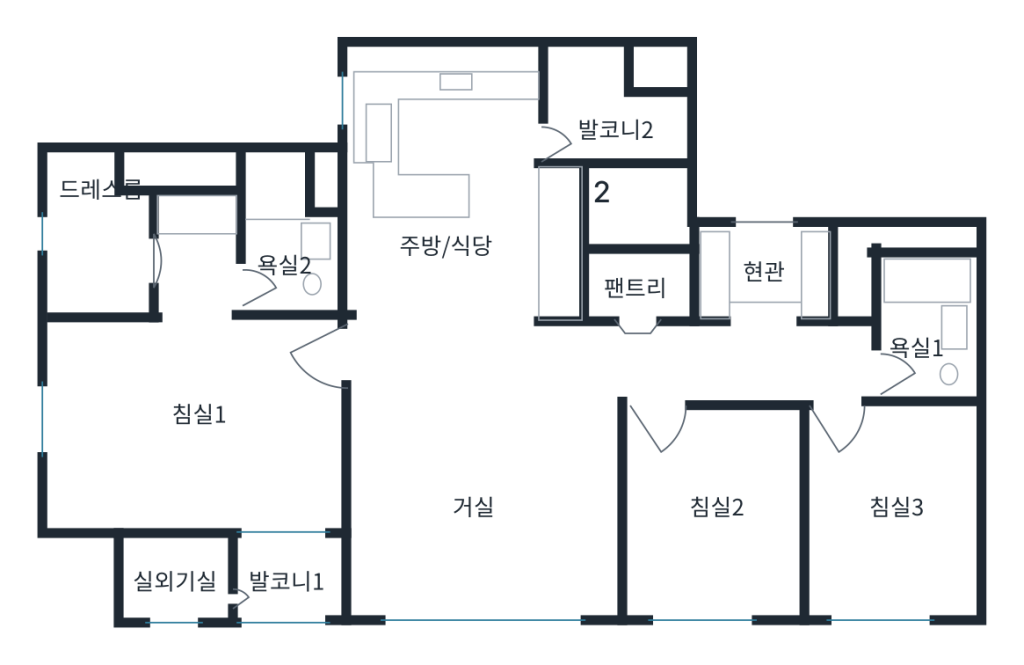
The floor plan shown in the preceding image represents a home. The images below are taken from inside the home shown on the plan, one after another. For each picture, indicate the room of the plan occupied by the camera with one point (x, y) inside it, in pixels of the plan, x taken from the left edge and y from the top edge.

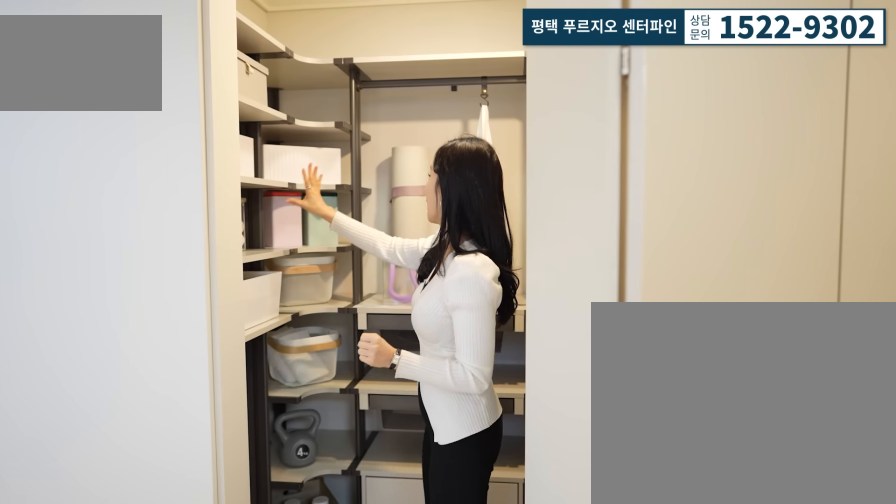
(640, 322)
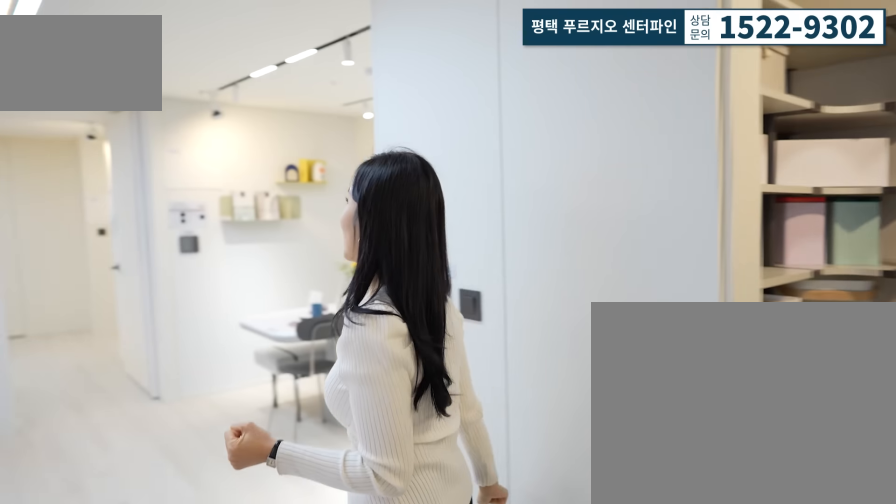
(640, 321)
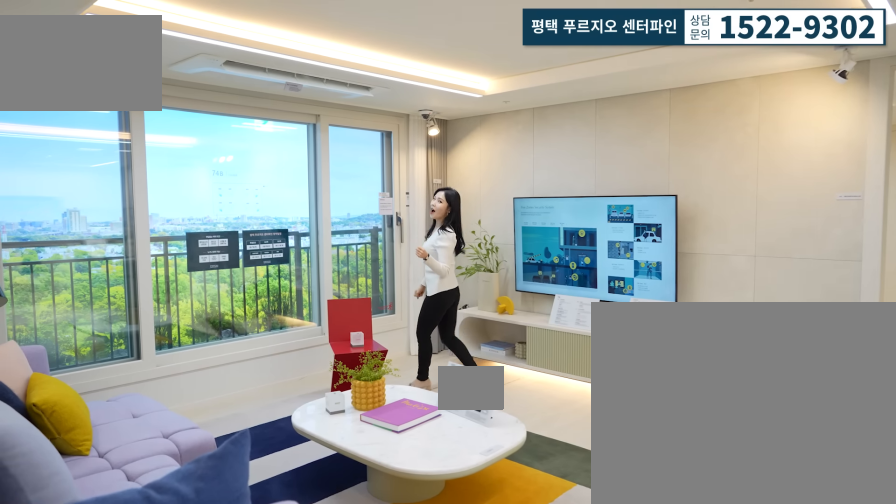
(478, 492)
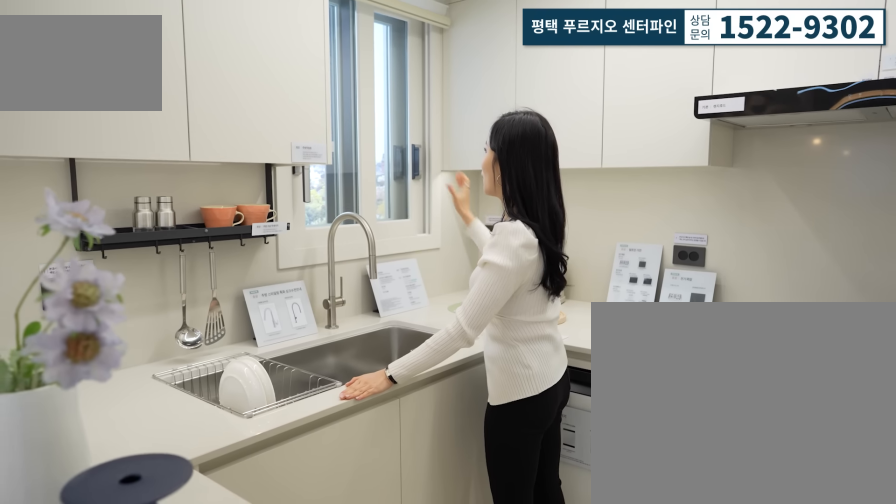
(466, 202)
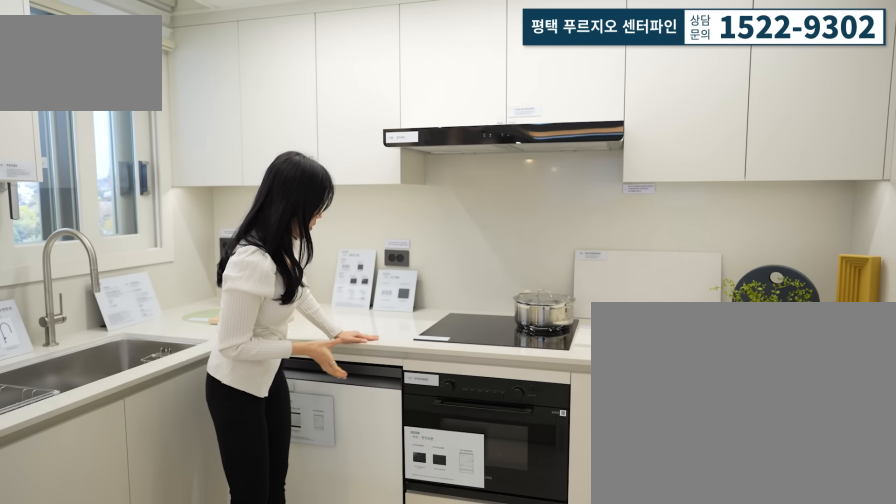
(466, 201)
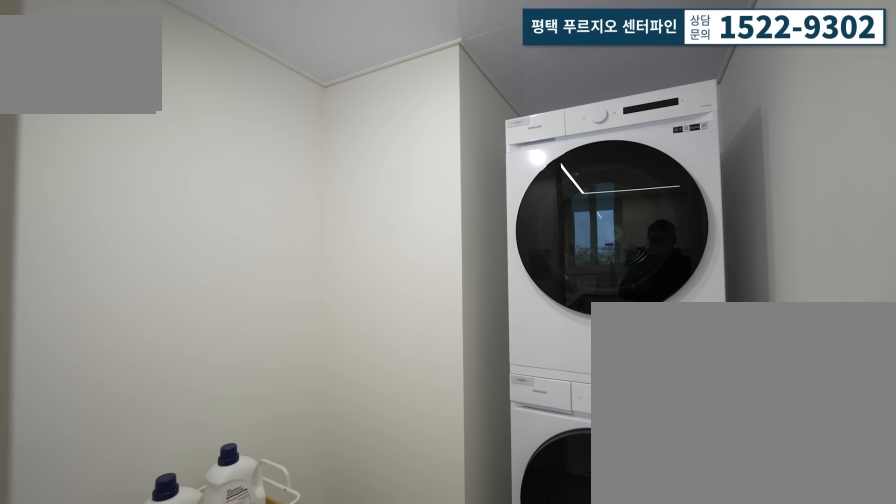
(618, 120)
